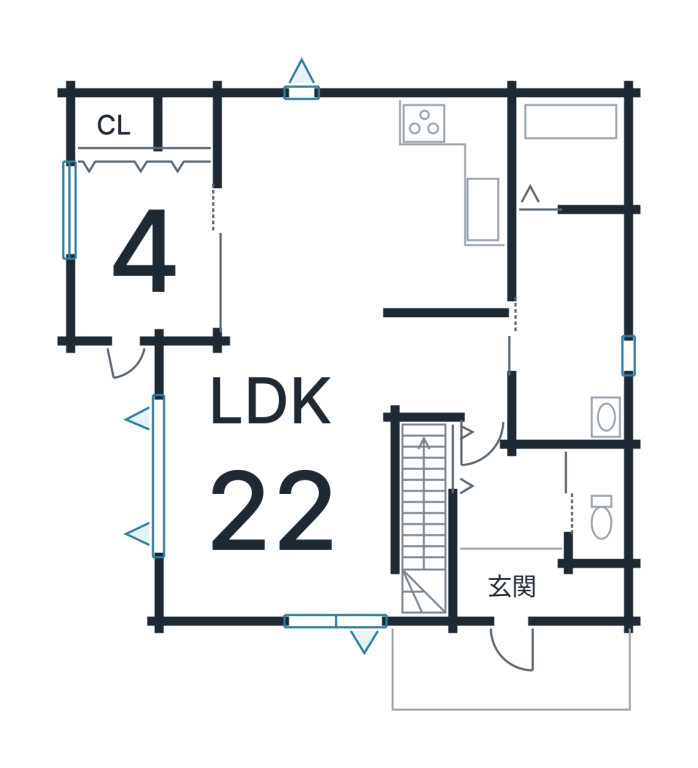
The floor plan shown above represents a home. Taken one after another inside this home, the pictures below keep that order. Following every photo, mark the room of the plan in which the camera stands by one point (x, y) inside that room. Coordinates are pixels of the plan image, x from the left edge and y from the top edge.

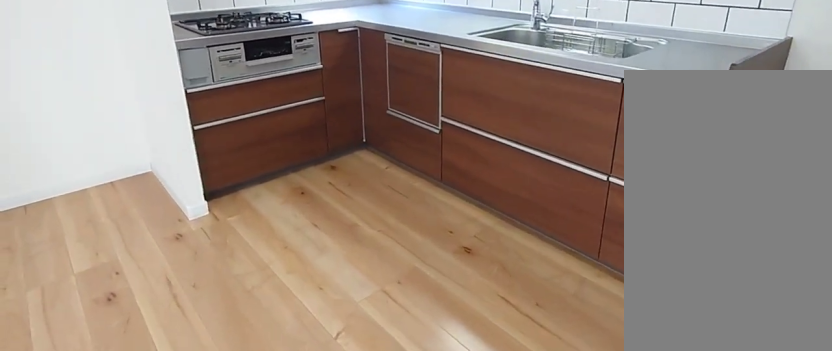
(388, 214)
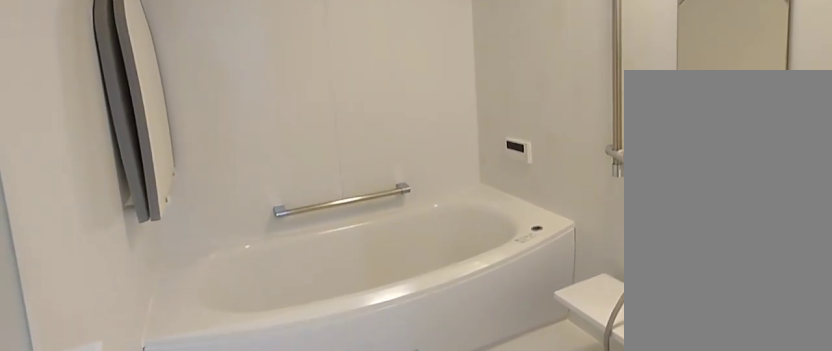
(569, 152)
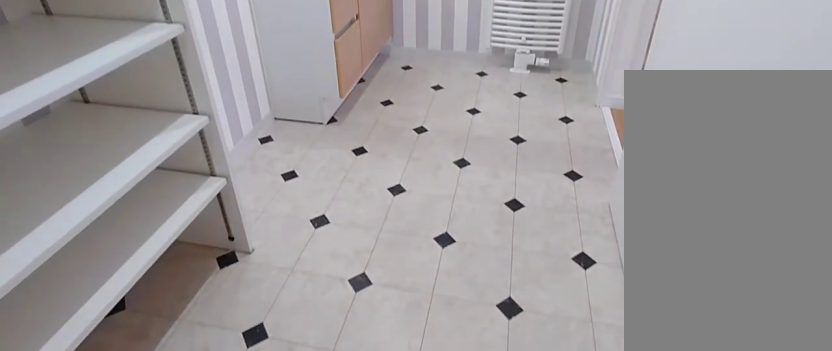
(574, 334)
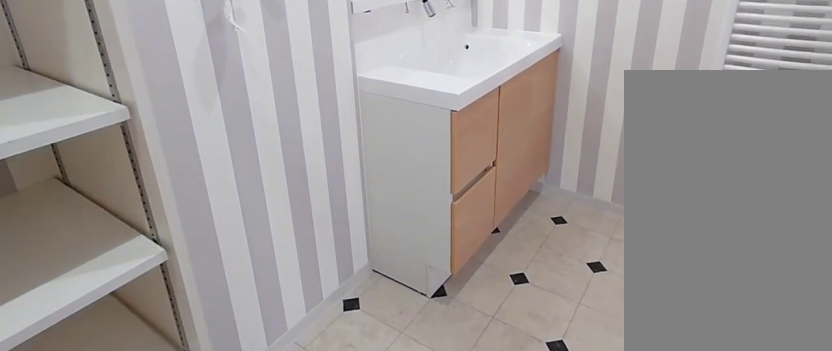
(574, 334)
